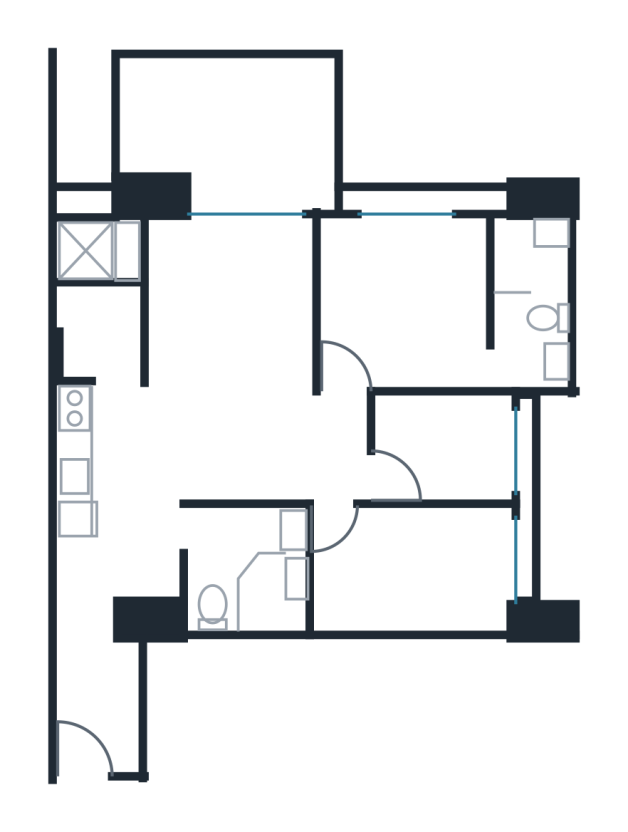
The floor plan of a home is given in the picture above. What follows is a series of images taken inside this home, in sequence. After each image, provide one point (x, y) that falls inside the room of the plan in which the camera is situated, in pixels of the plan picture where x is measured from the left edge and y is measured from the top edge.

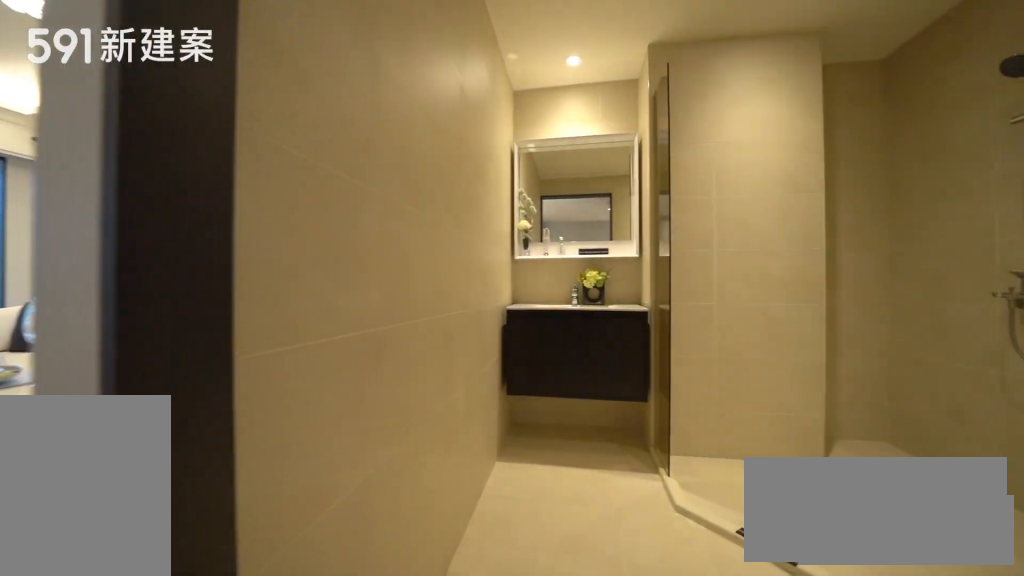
(248, 570)
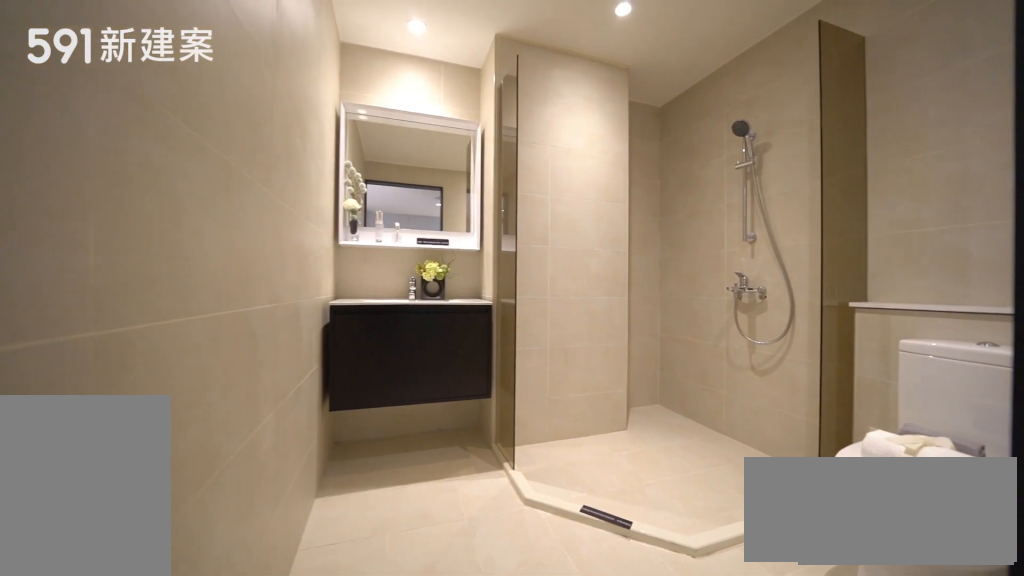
(248, 570)
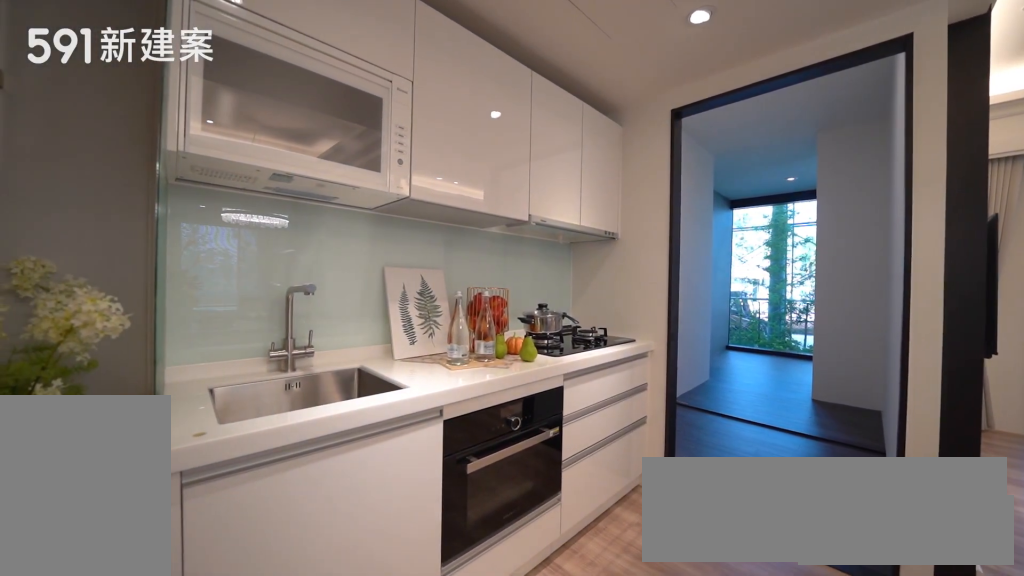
(98, 474)
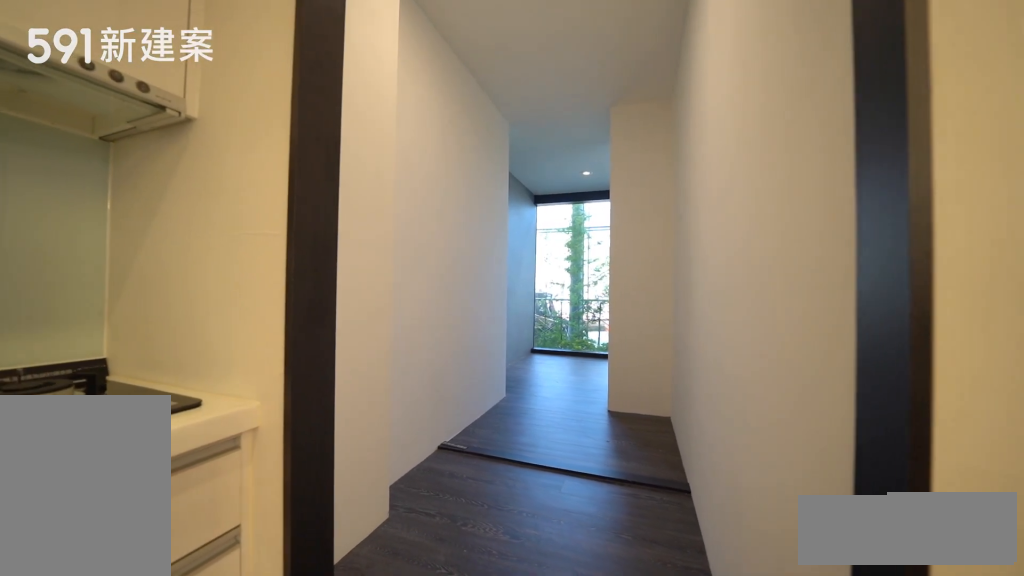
(93, 338)
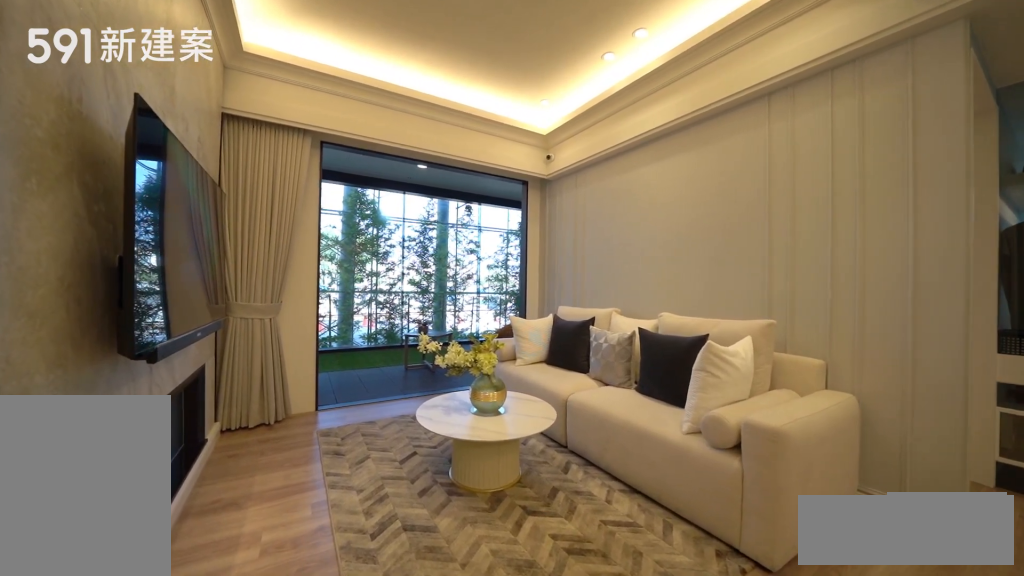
(232, 295)
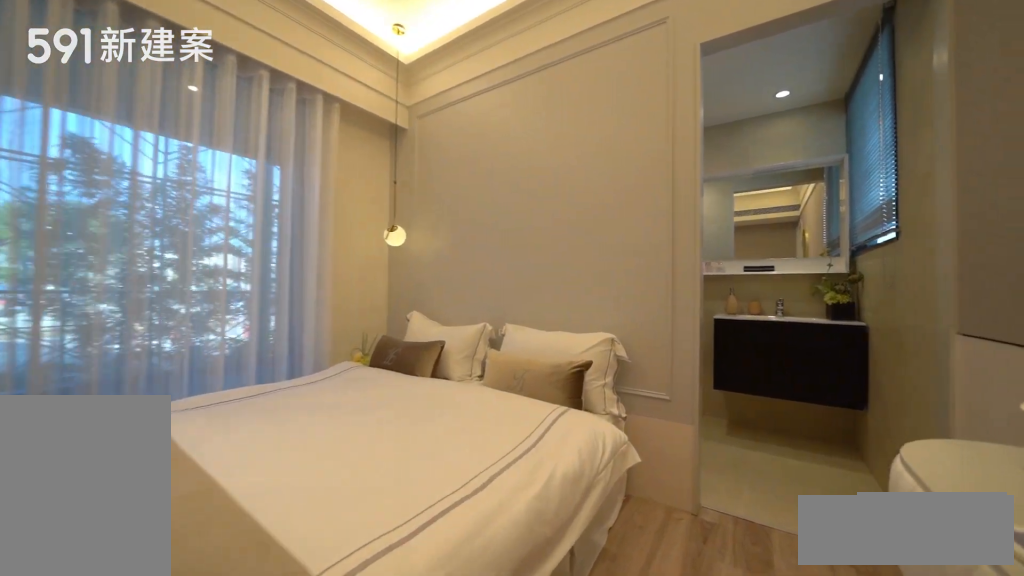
(406, 302)
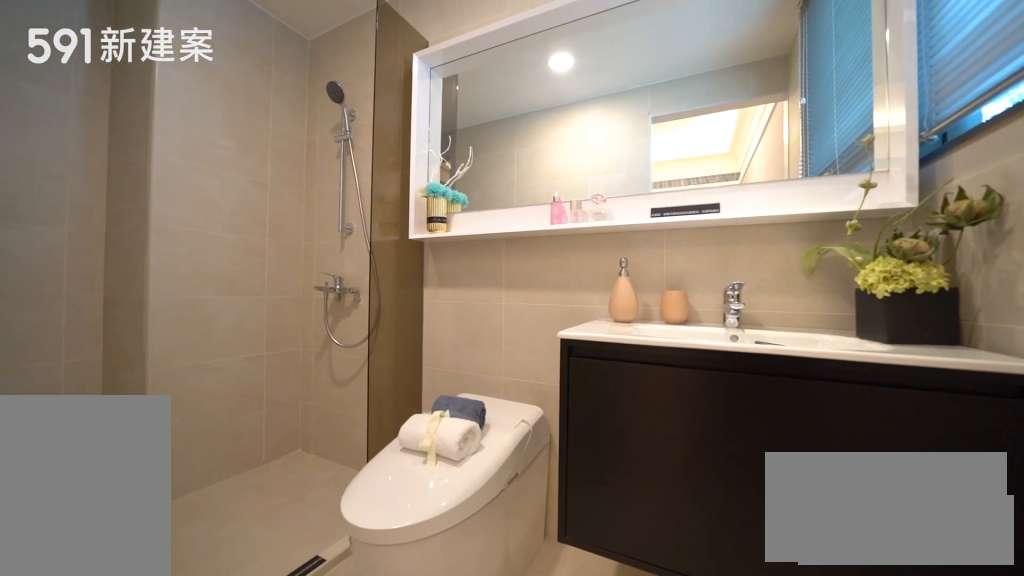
(527, 297)
